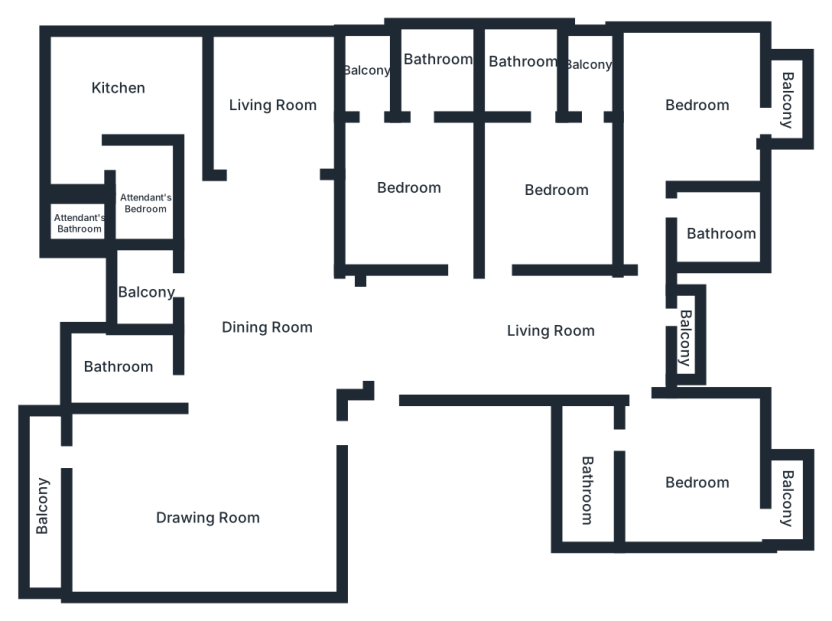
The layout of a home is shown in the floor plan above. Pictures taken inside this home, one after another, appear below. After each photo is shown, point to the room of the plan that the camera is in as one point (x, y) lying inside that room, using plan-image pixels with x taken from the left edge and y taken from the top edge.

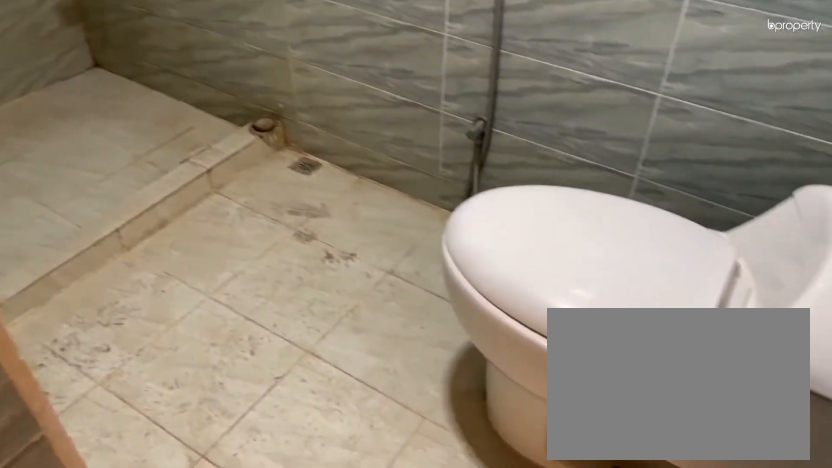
(719, 228)
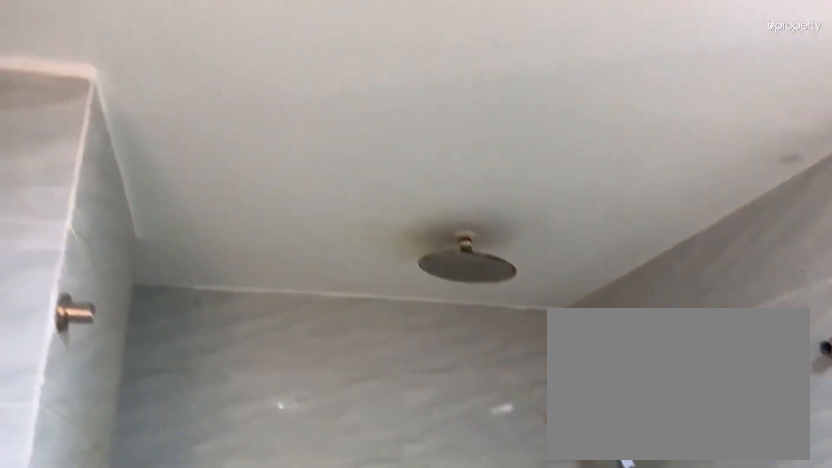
(719, 228)
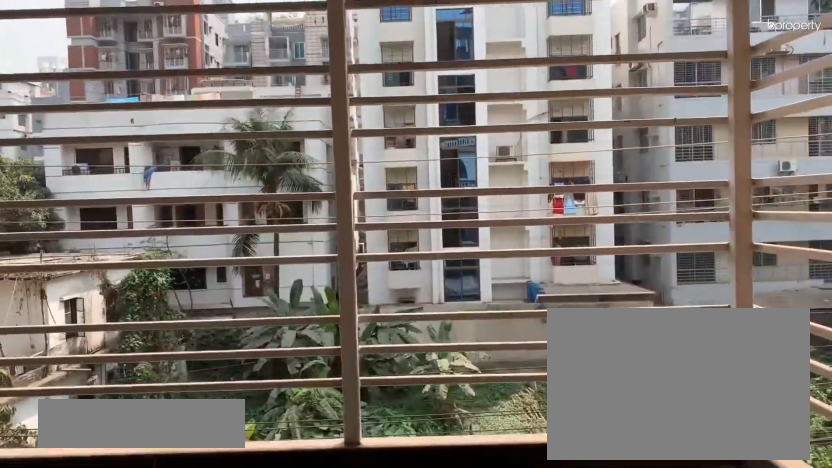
(786, 90)
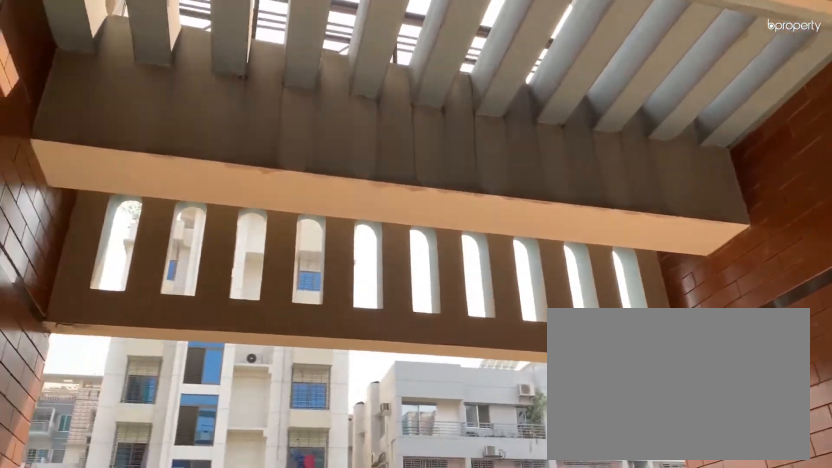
(686, 341)
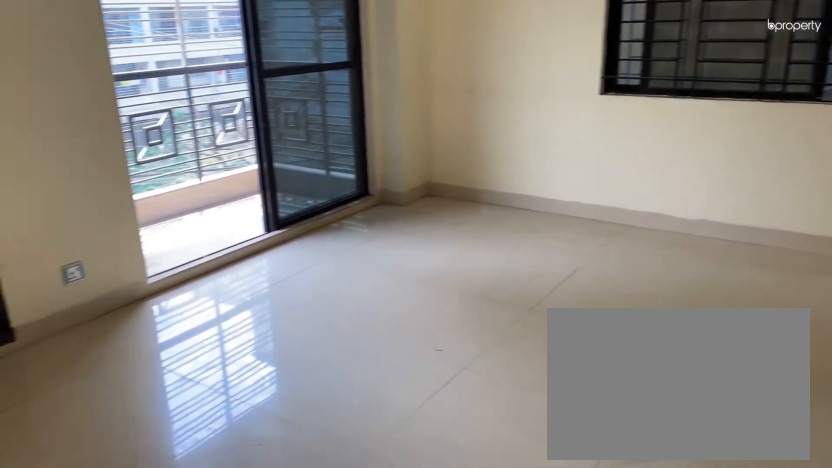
(686, 472)
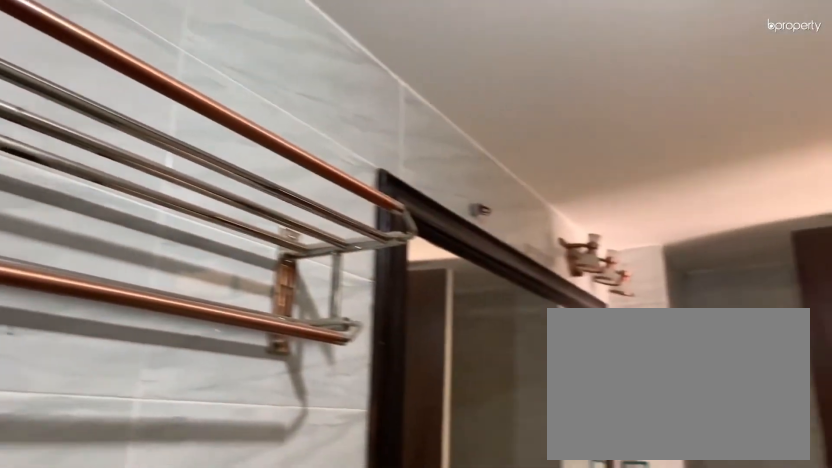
(587, 482)
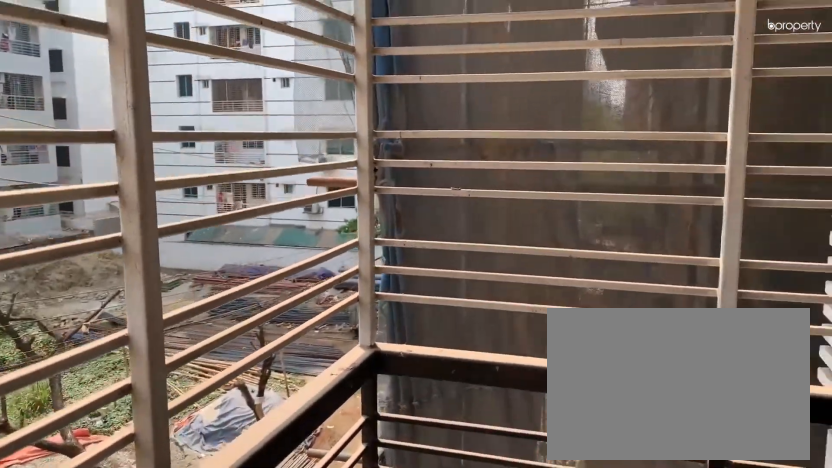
(792, 489)
